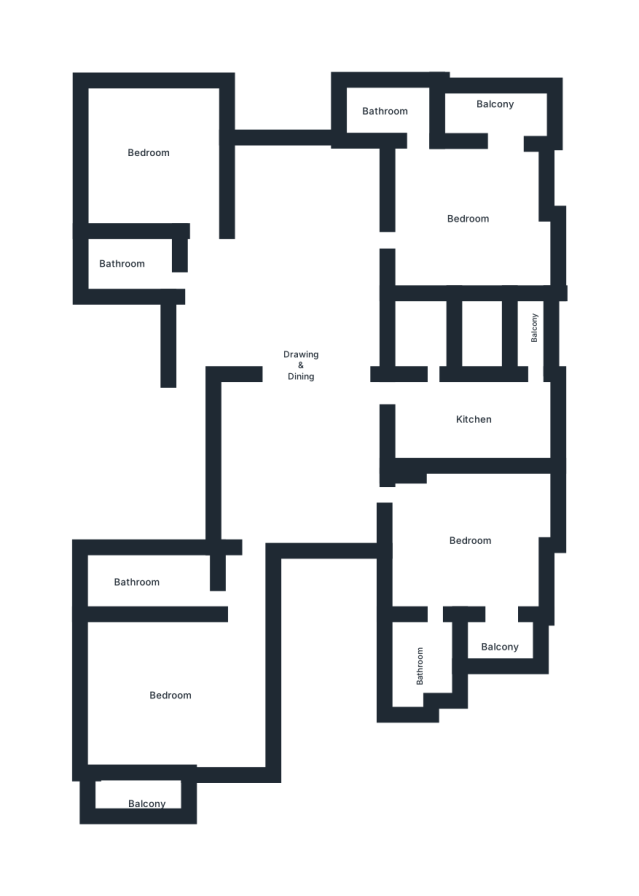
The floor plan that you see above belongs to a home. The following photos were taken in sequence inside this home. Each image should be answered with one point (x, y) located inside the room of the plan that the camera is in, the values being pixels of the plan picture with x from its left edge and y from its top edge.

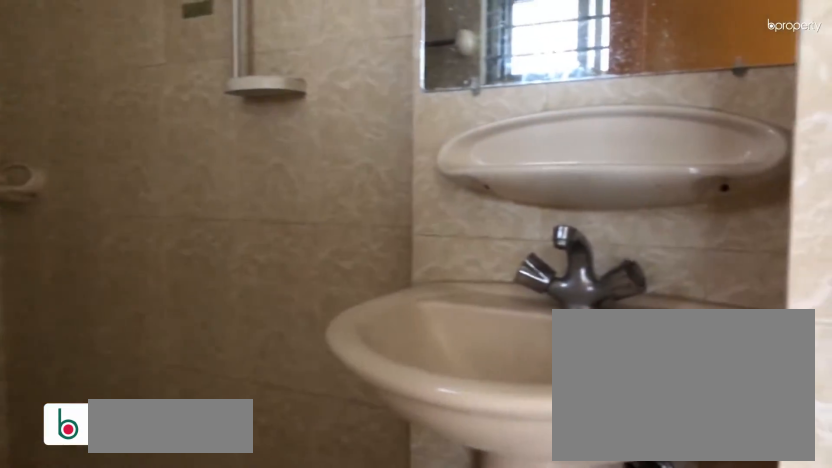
(420, 661)
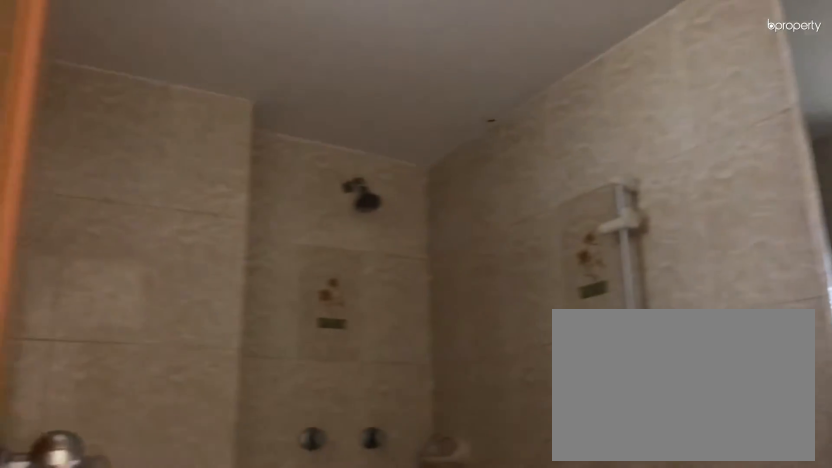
(420, 661)
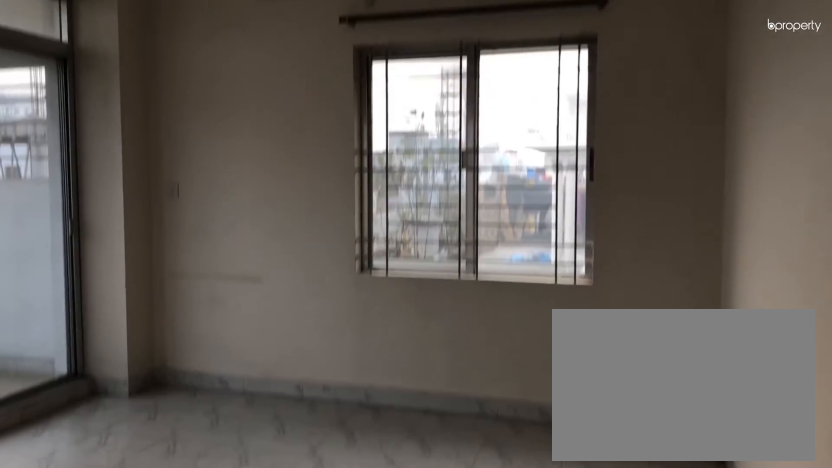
(164, 685)
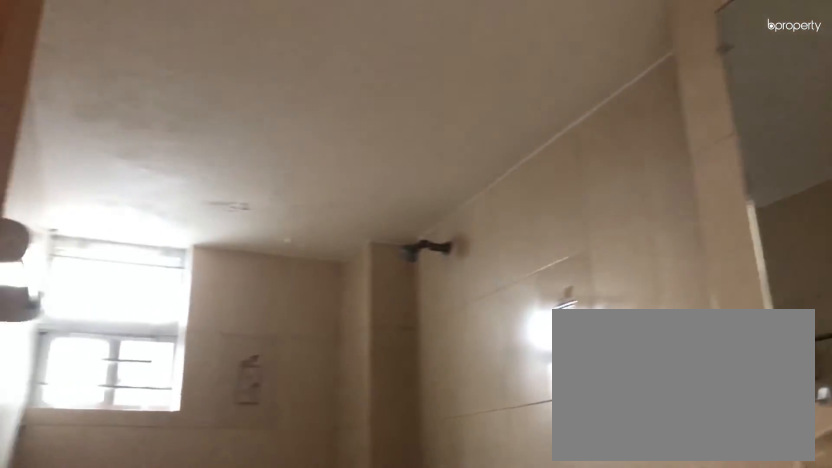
(138, 580)
